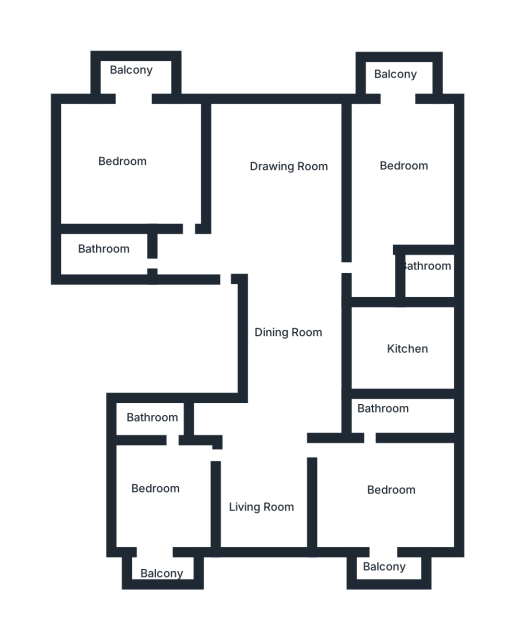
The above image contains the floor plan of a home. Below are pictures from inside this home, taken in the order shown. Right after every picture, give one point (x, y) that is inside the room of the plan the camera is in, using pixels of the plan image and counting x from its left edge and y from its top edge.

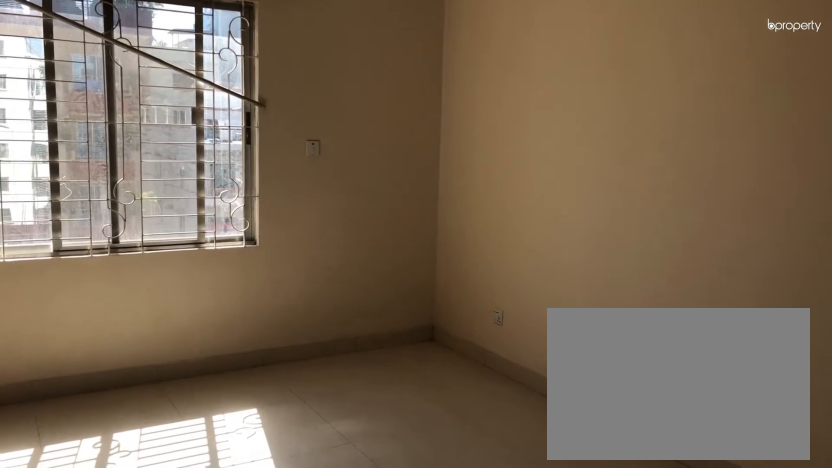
(292, 248)
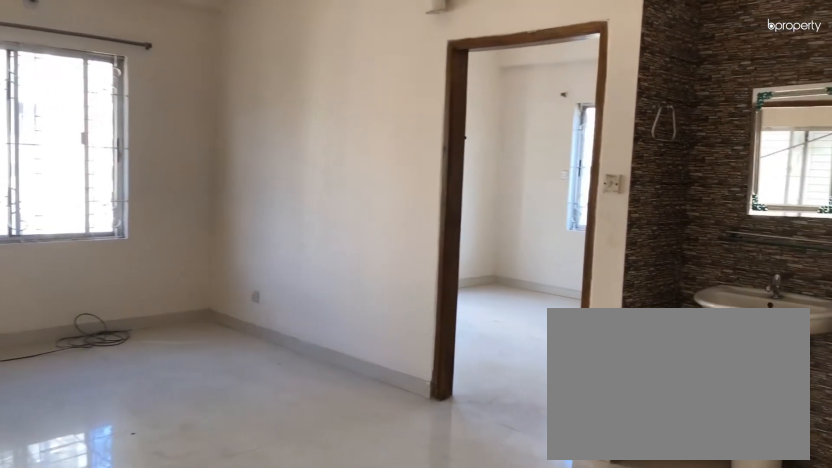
(274, 439)
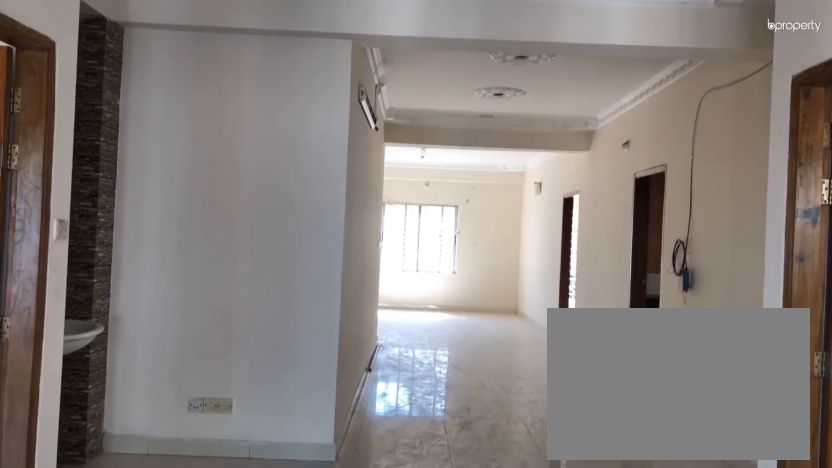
(274, 439)
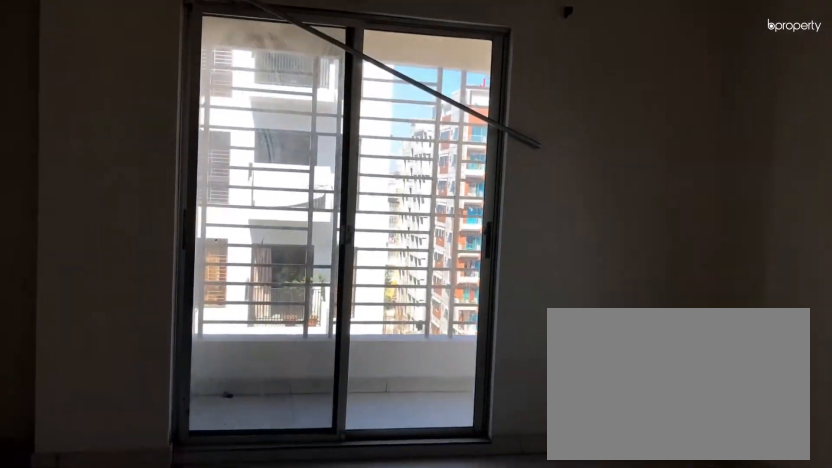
(167, 500)
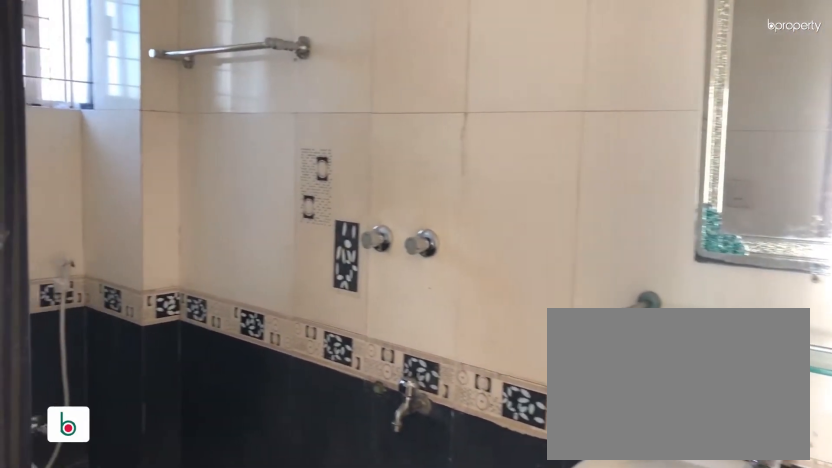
(153, 417)
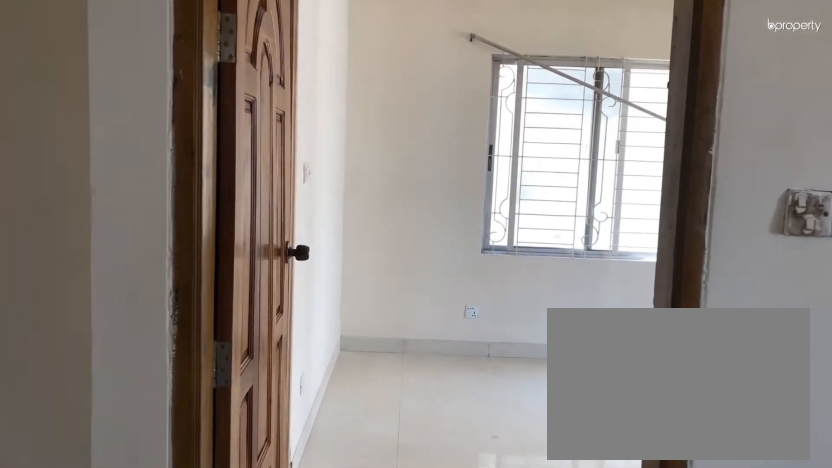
(308, 453)
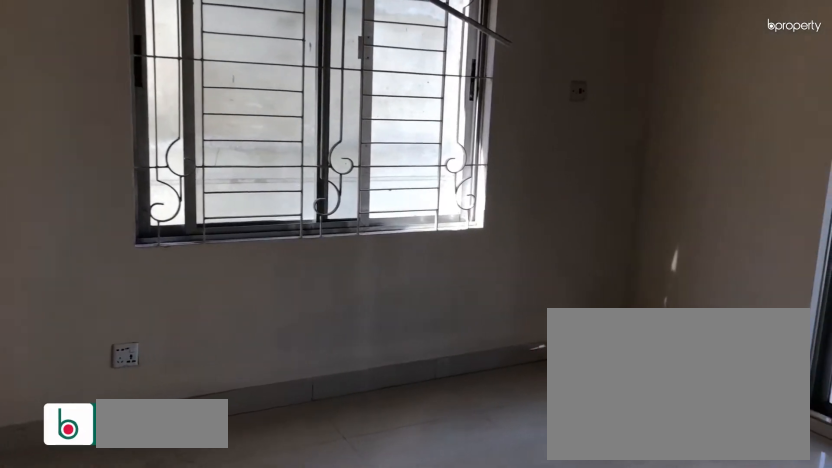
(383, 484)
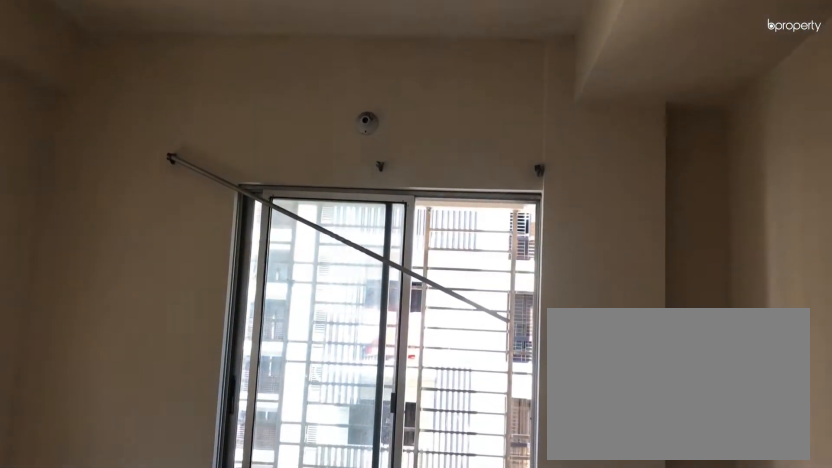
(383, 484)
